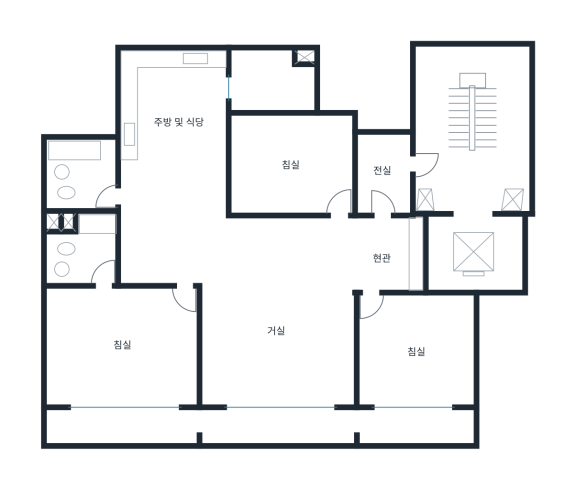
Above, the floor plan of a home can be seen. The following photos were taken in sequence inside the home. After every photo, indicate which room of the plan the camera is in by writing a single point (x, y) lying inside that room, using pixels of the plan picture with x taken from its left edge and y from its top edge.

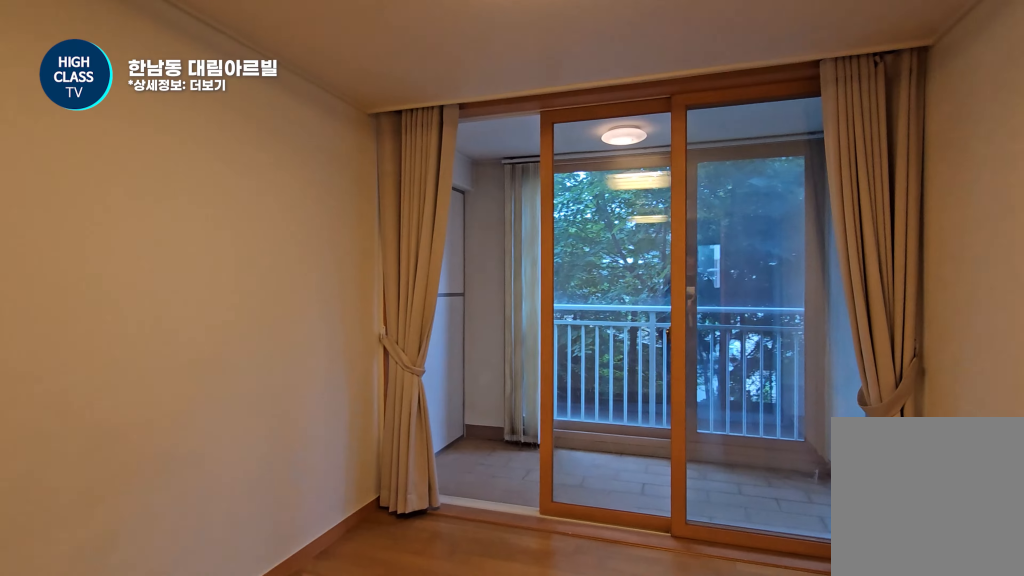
(417, 350)
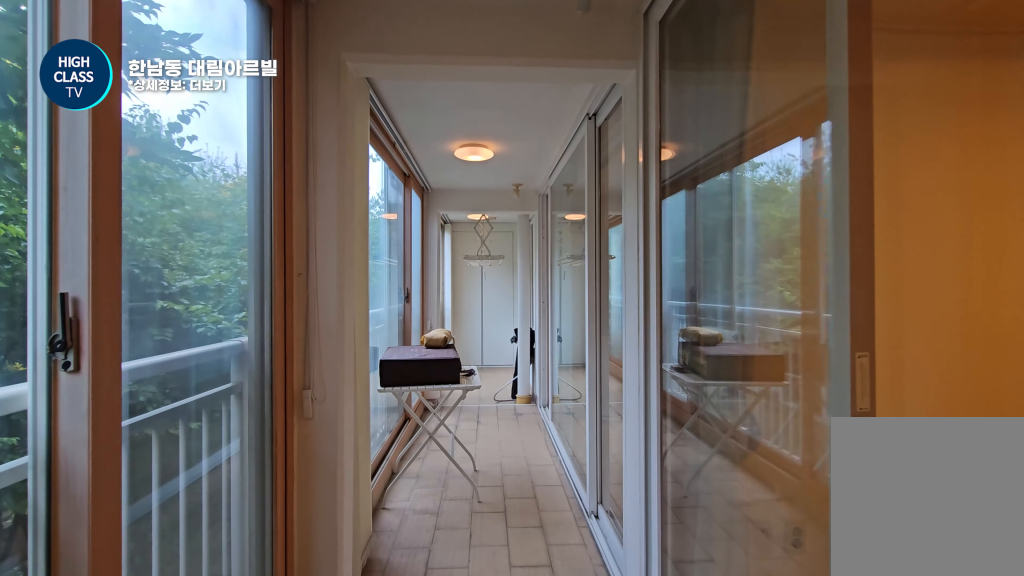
(261, 423)
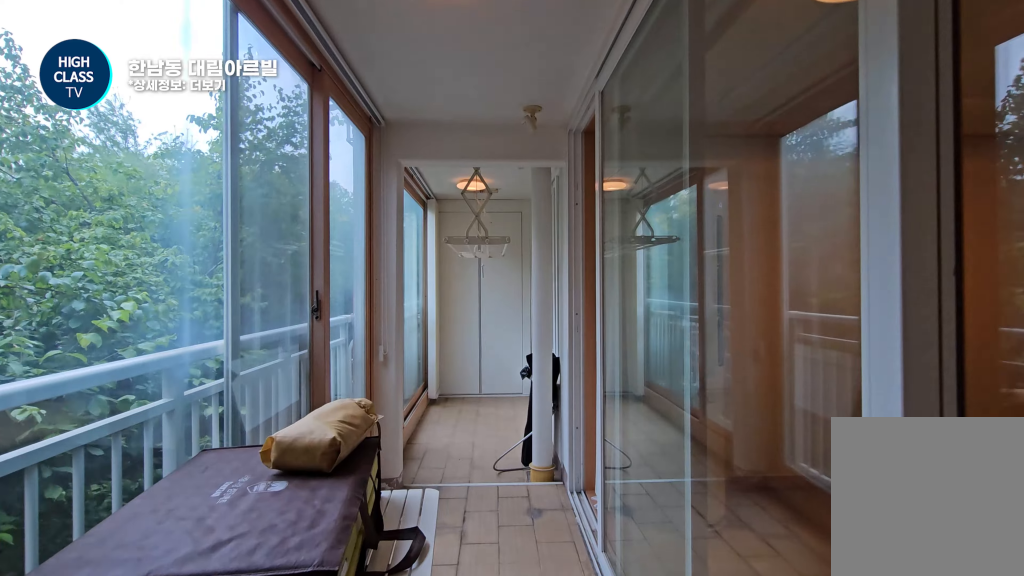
(261, 423)
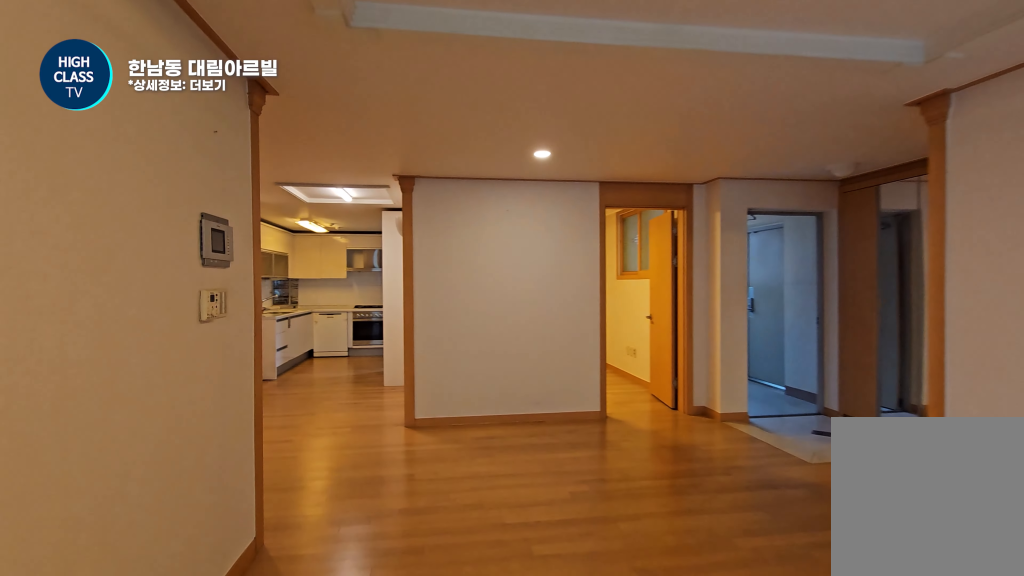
(277, 310)
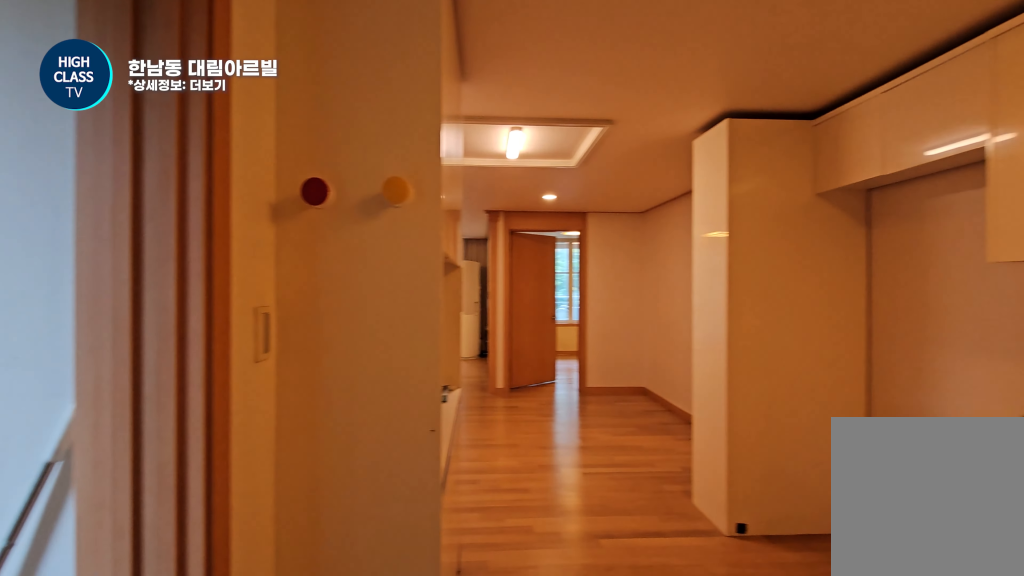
(172, 165)
